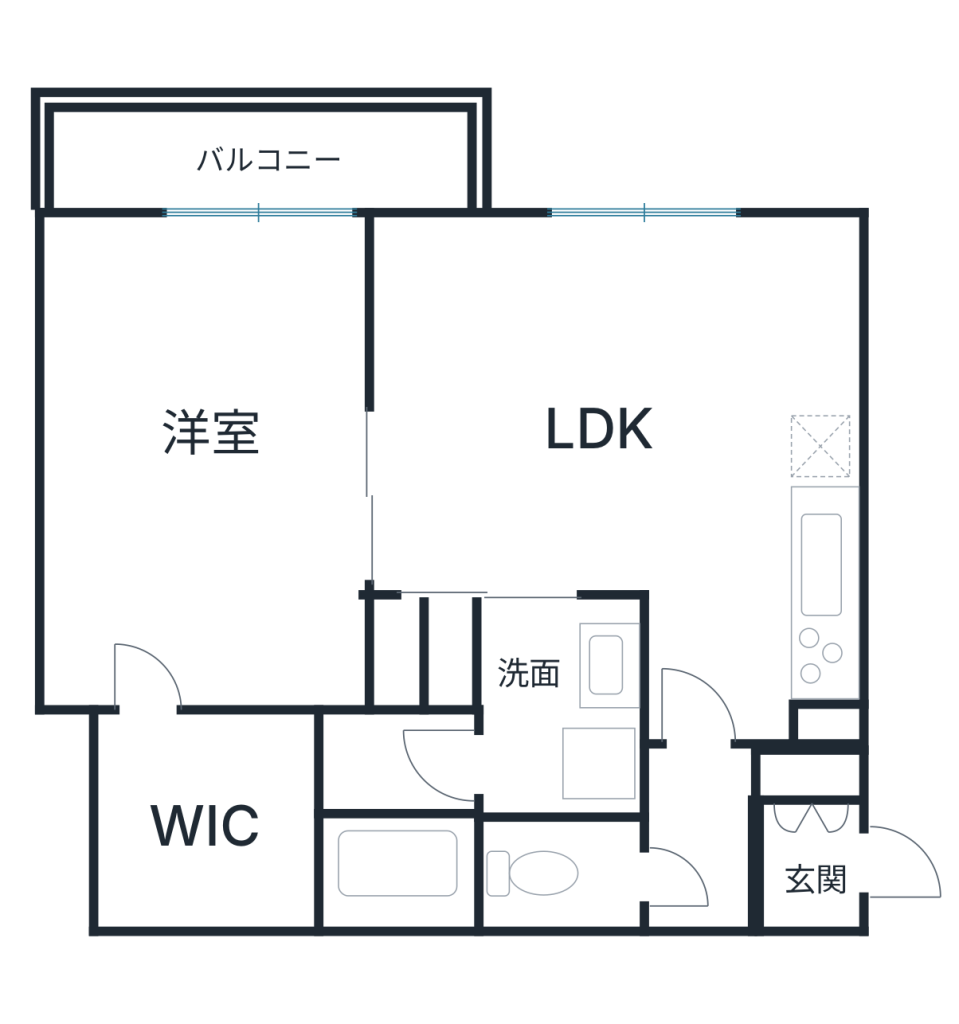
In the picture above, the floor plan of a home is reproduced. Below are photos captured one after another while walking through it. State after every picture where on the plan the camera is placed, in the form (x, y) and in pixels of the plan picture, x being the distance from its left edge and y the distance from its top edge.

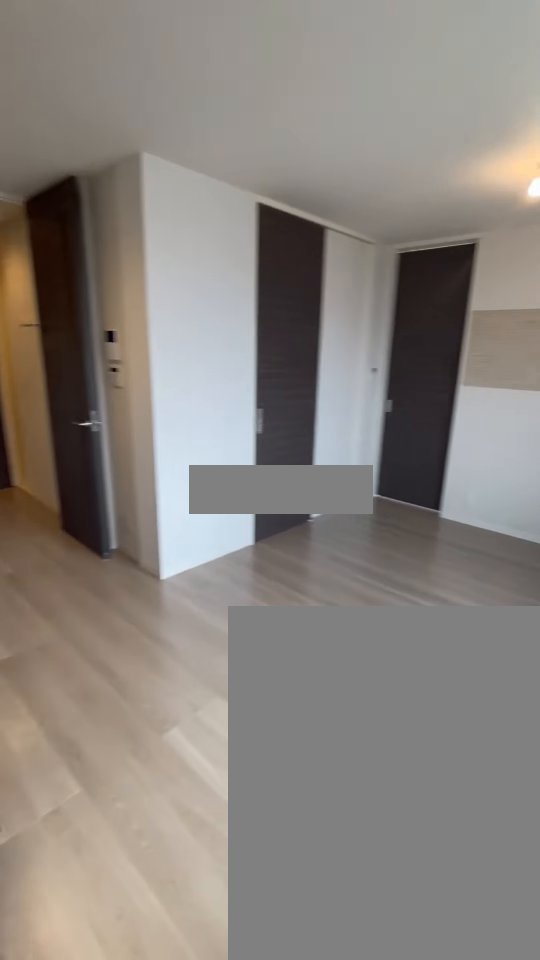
(780, 291)
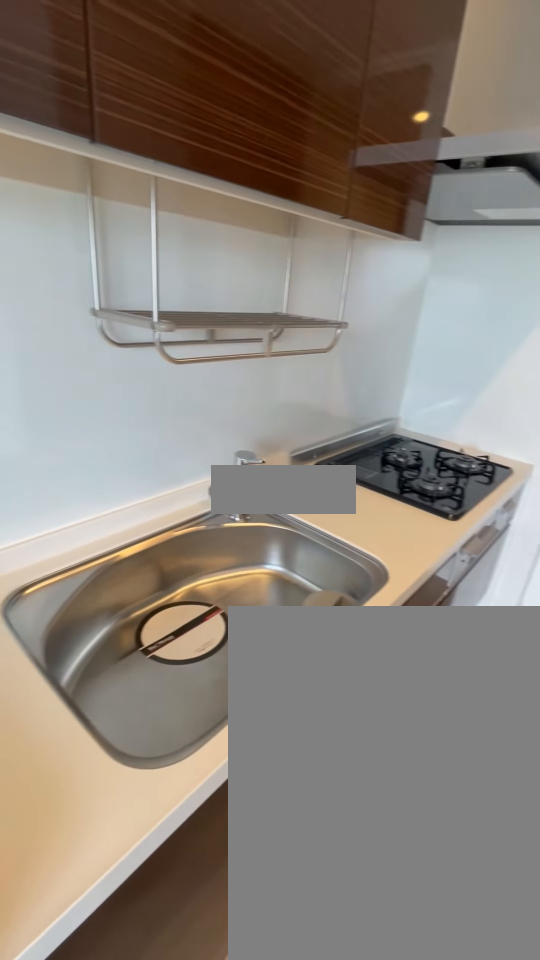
(717, 487)
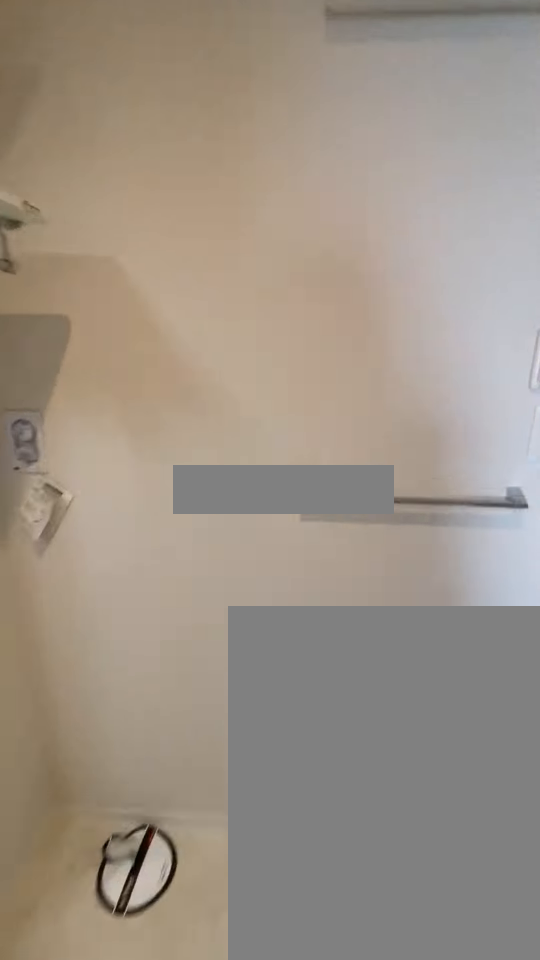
(535, 658)
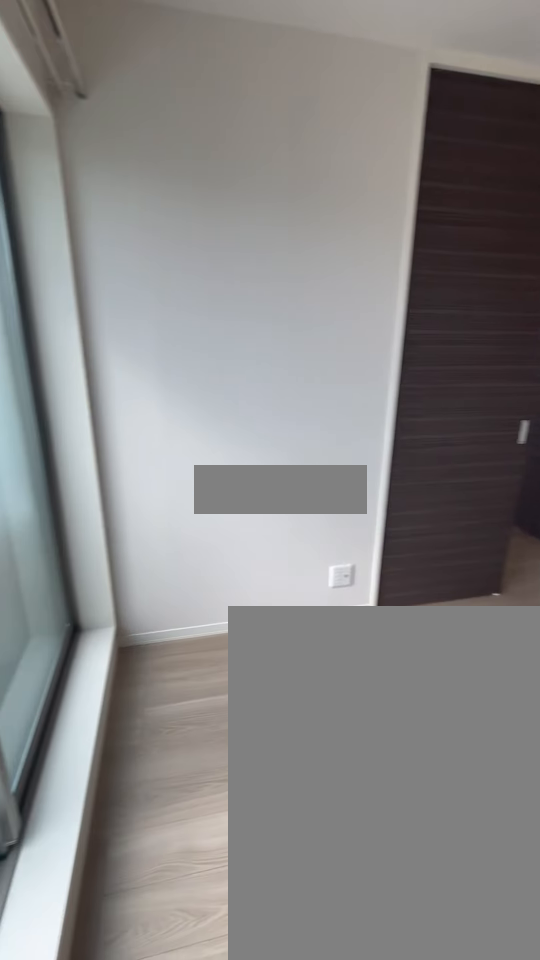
(129, 291)
